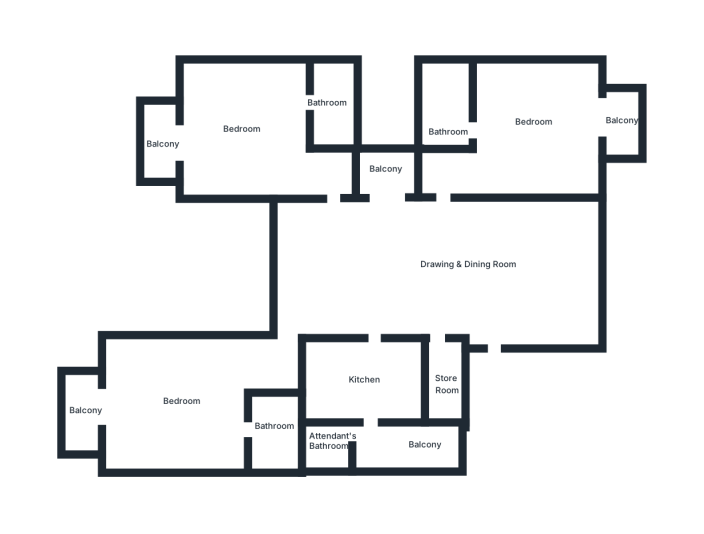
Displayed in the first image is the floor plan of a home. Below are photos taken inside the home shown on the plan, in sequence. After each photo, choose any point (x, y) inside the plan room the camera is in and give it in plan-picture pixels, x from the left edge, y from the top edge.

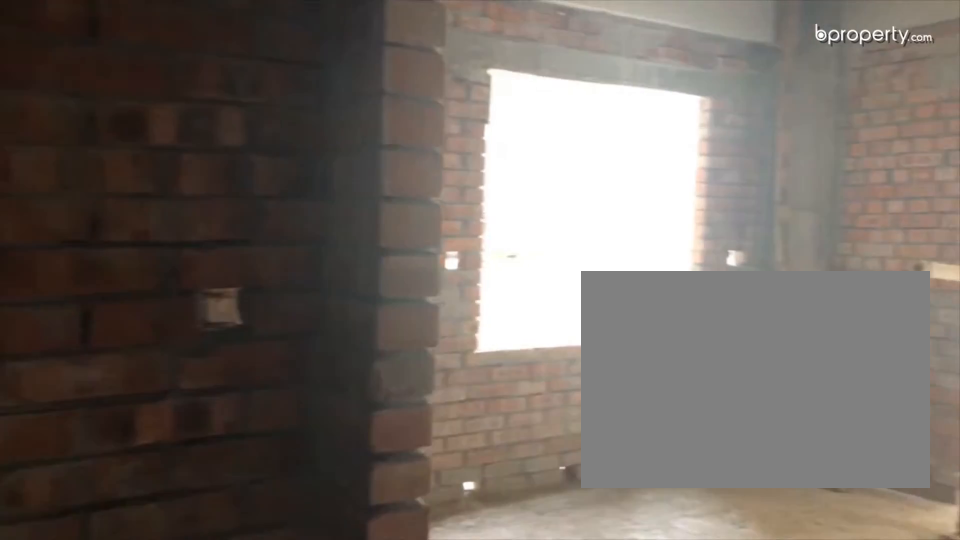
(535, 138)
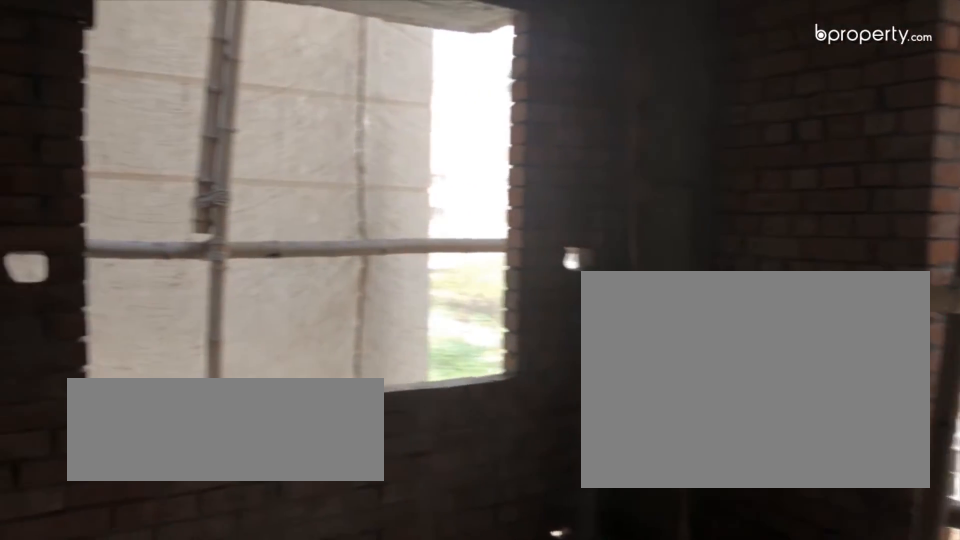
(535, 138)
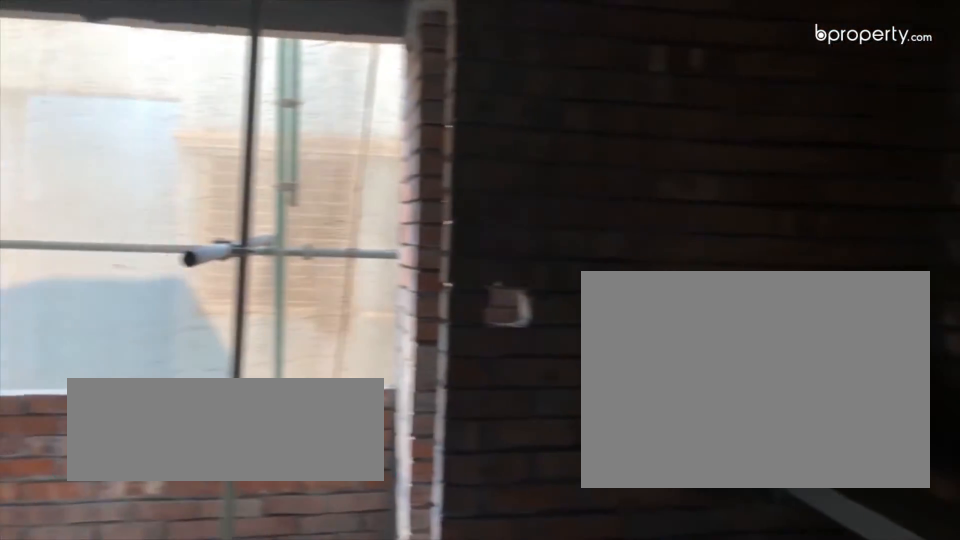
(372, 383)
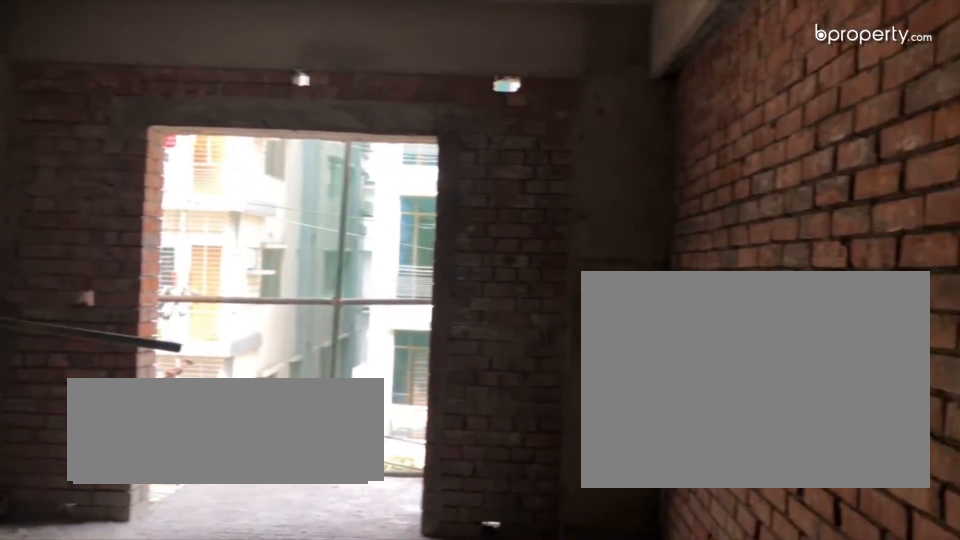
(187, 417)
